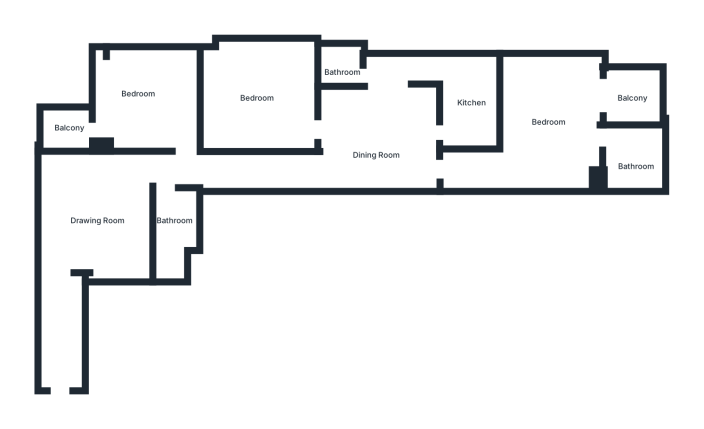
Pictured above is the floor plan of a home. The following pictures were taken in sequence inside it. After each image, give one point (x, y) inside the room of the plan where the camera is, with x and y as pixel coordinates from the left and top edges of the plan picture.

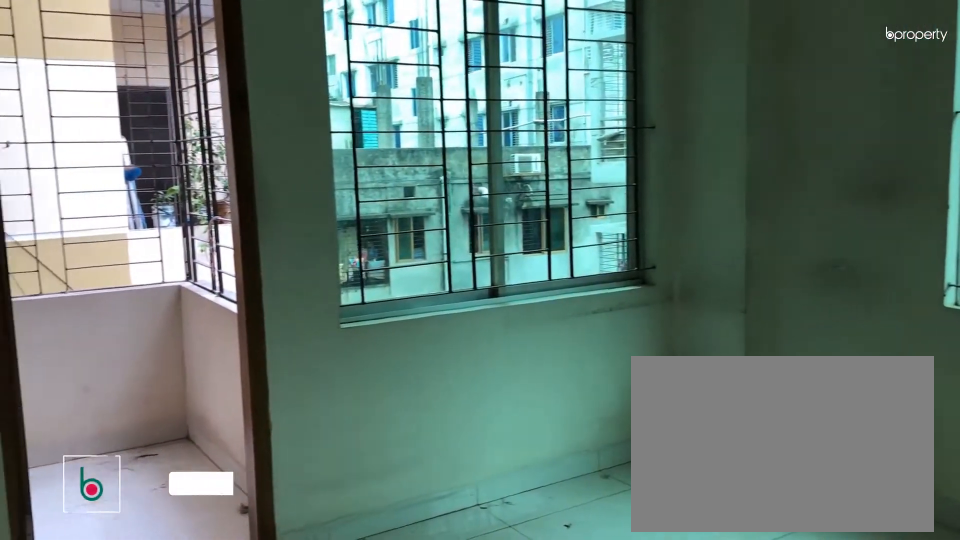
(138, 96)
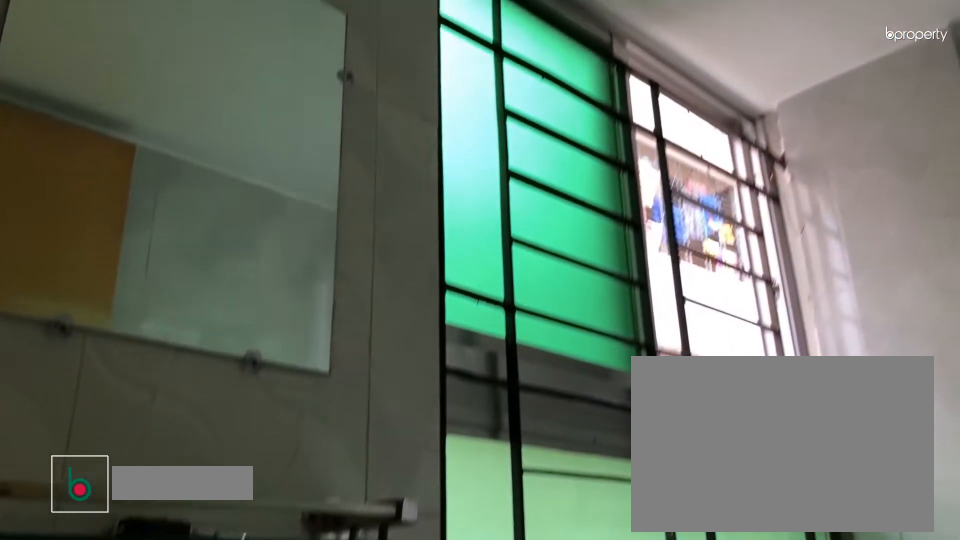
(170, 223)
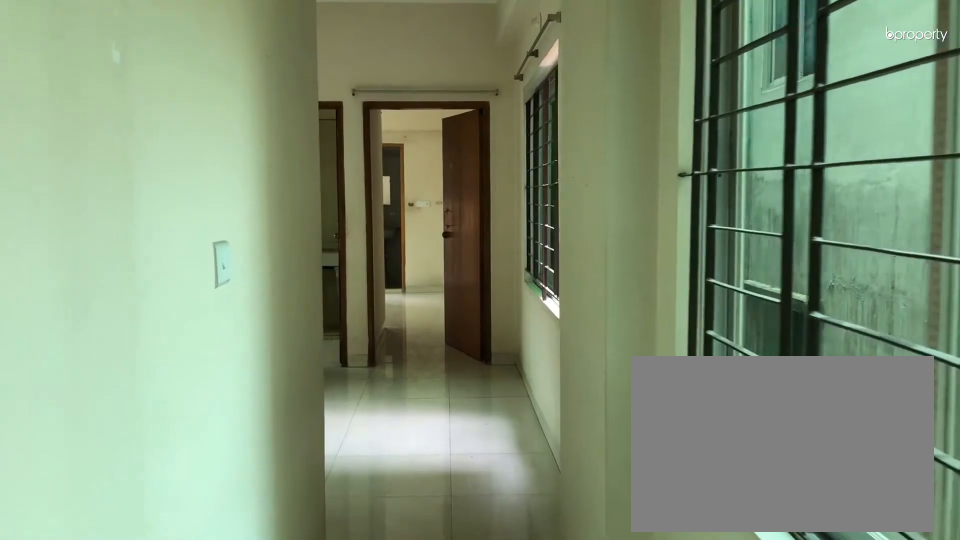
(261, 168)
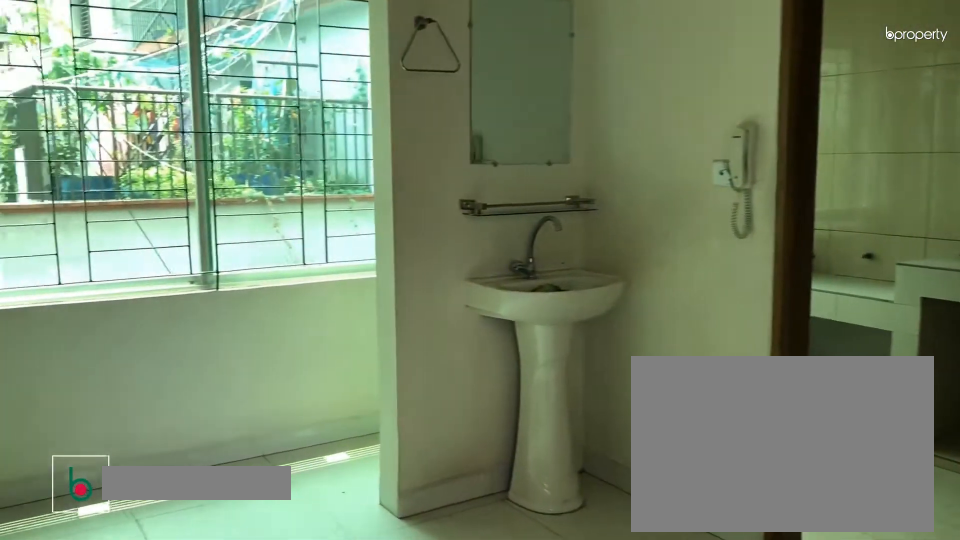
(379, 129)
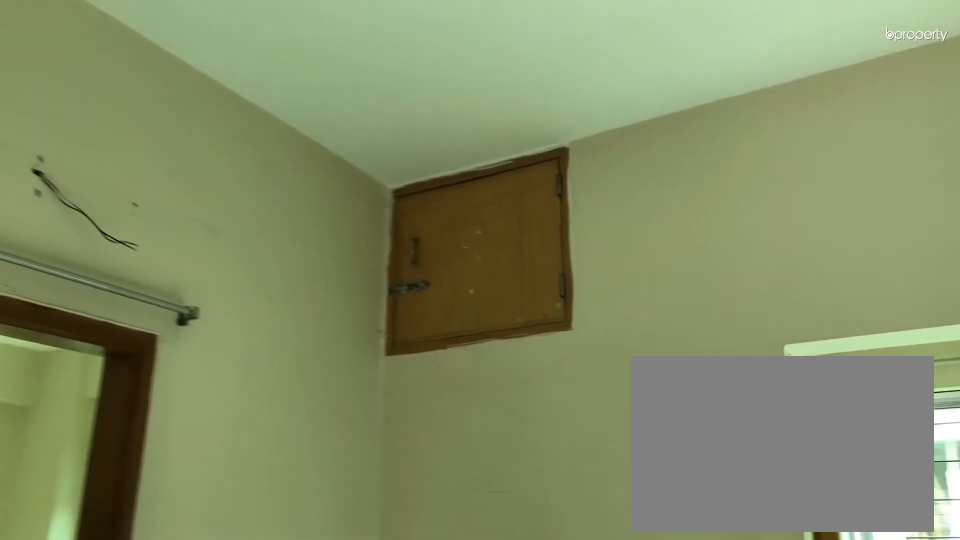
(379, 129)
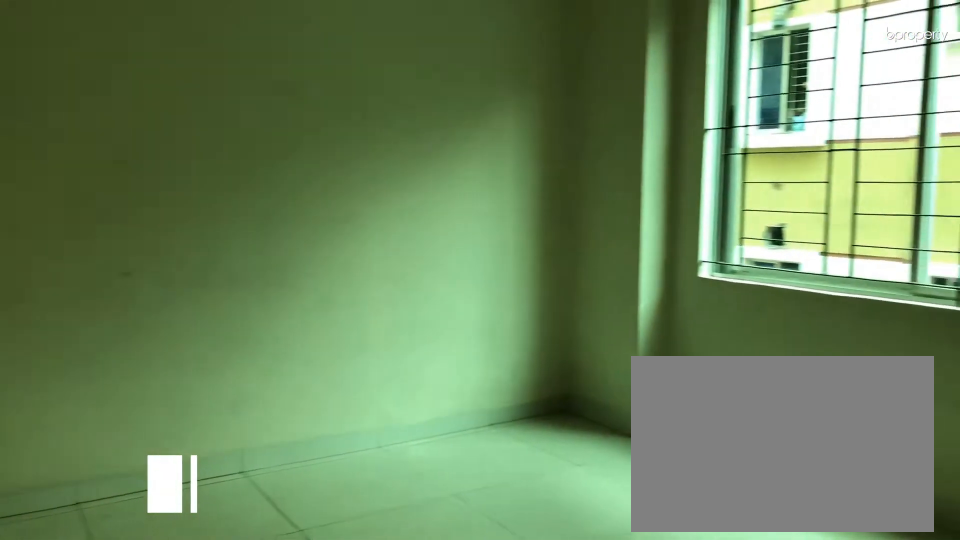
(261, 99)
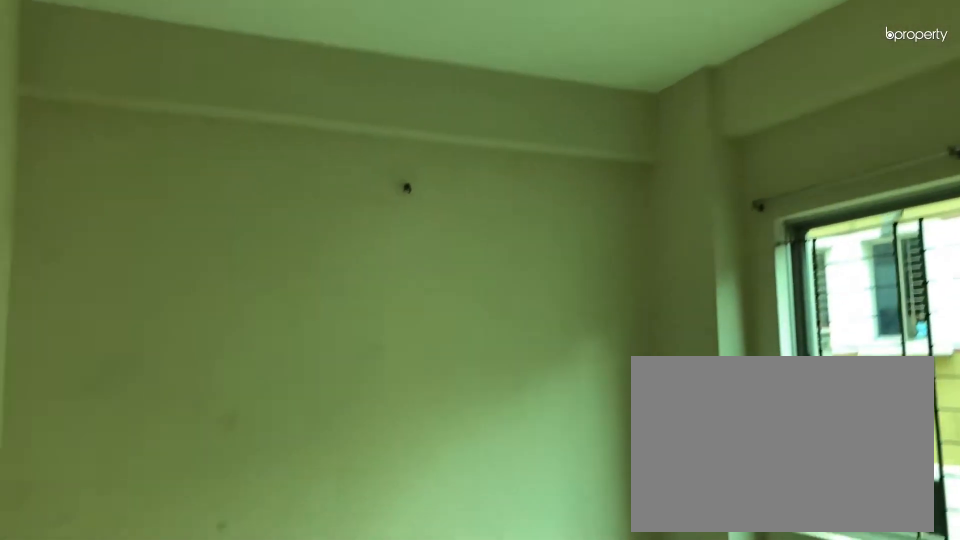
(261, 99)
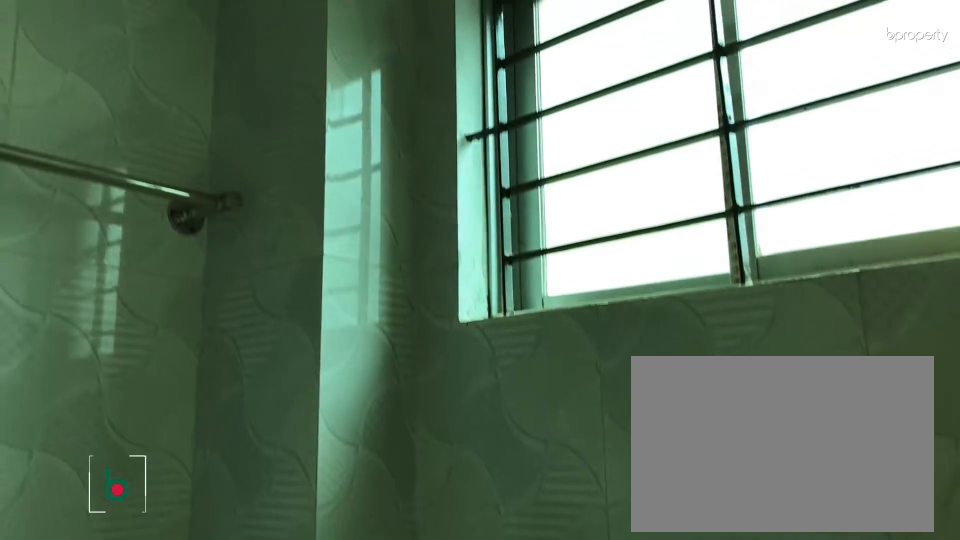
(343, 68)
